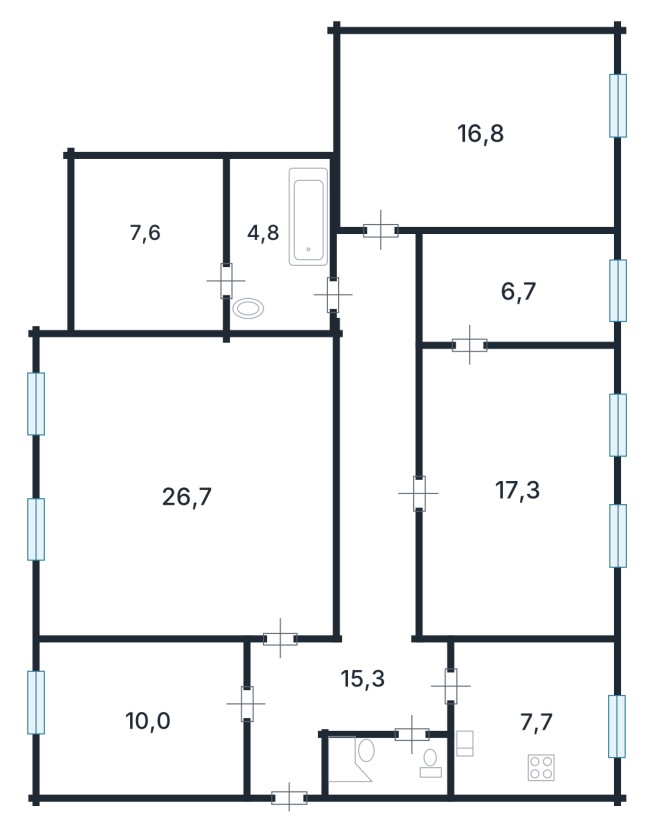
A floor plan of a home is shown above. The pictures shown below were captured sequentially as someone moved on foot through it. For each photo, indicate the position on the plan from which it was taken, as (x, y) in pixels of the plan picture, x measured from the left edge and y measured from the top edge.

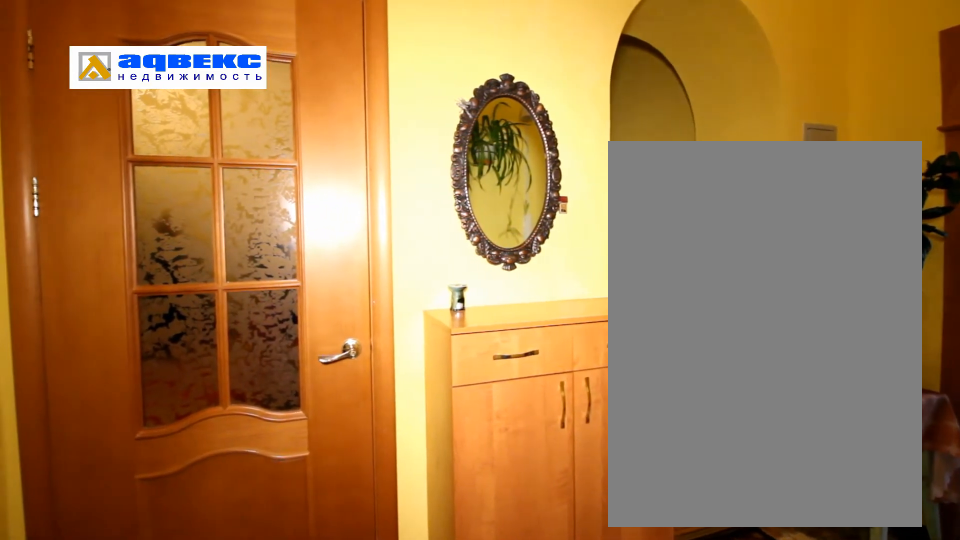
(413, 726)
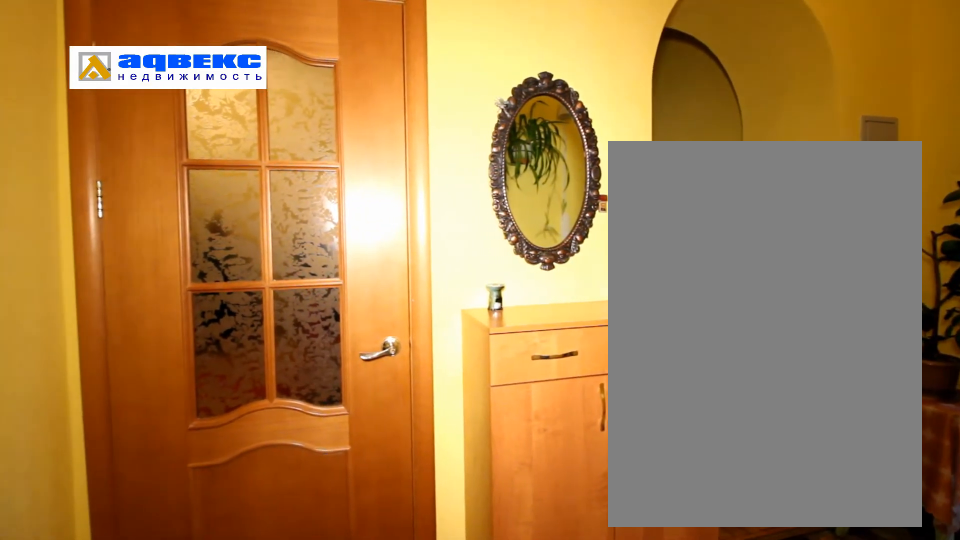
(413, 726)
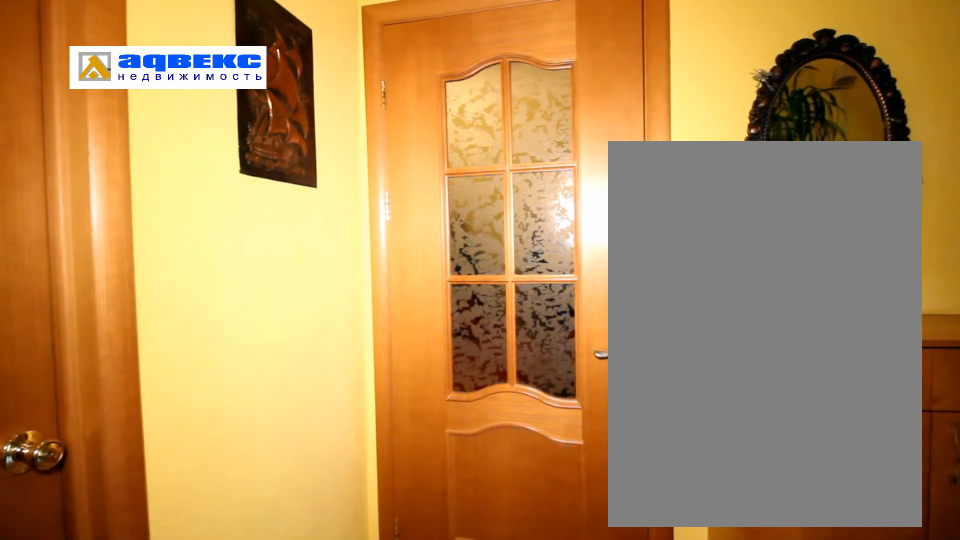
(413, 727)
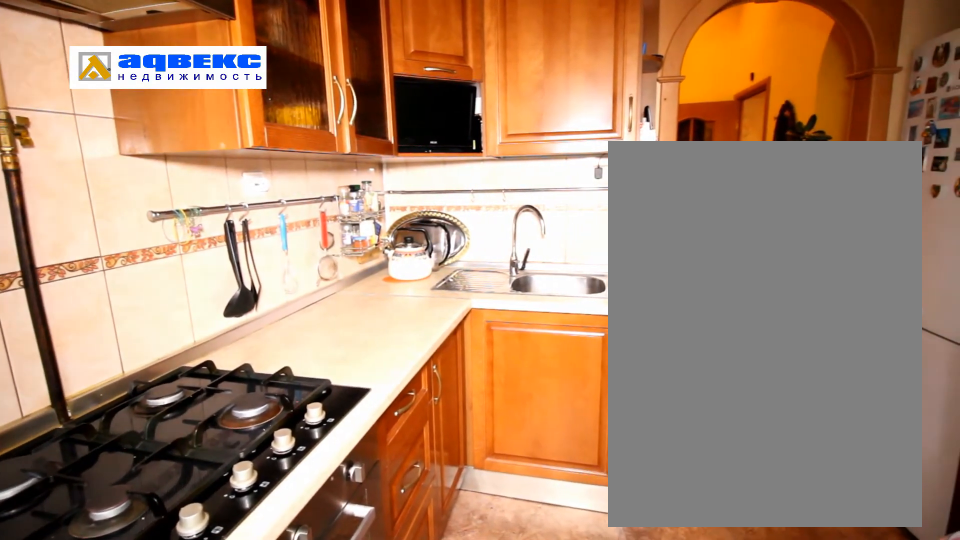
(546, 758)
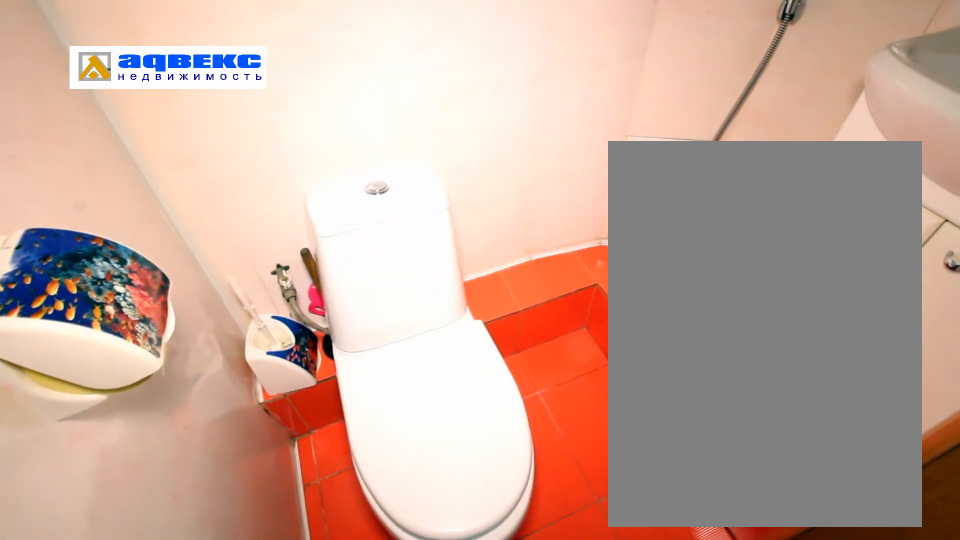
(383, 793)
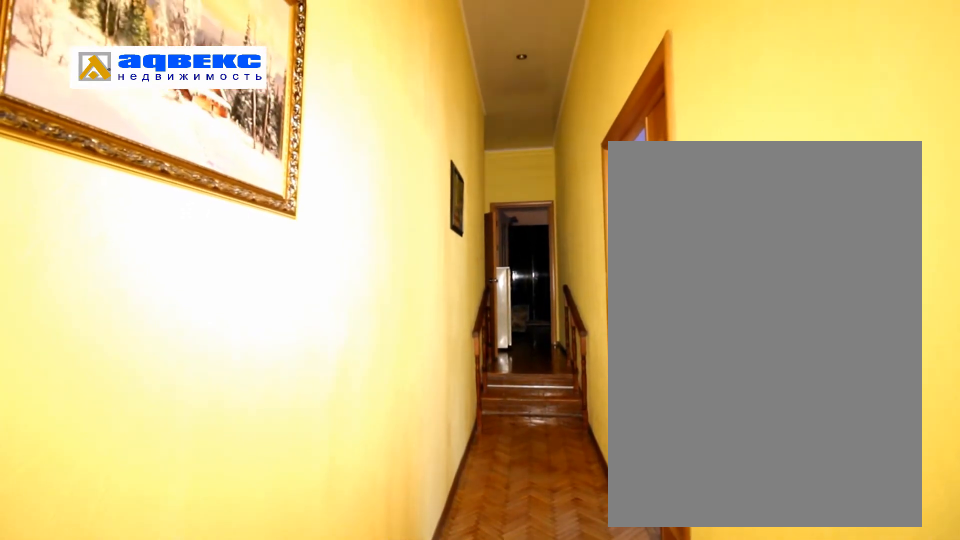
(377, 463)
